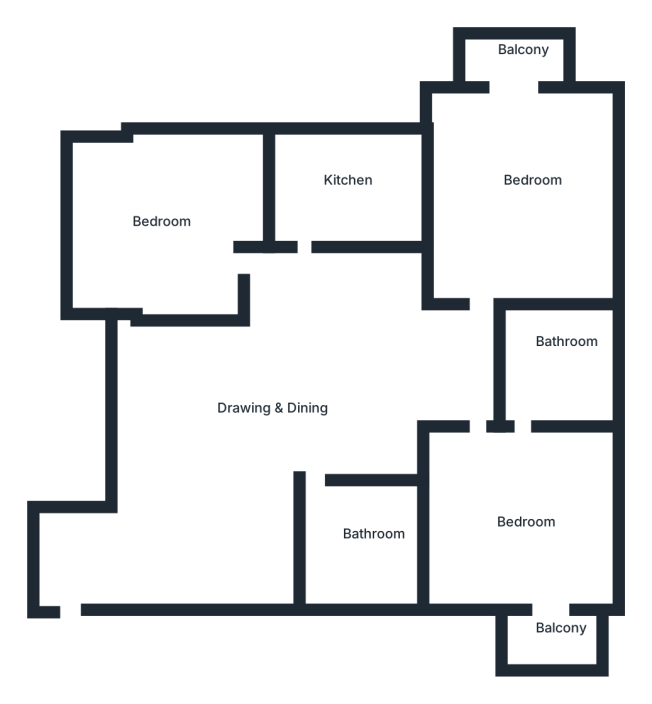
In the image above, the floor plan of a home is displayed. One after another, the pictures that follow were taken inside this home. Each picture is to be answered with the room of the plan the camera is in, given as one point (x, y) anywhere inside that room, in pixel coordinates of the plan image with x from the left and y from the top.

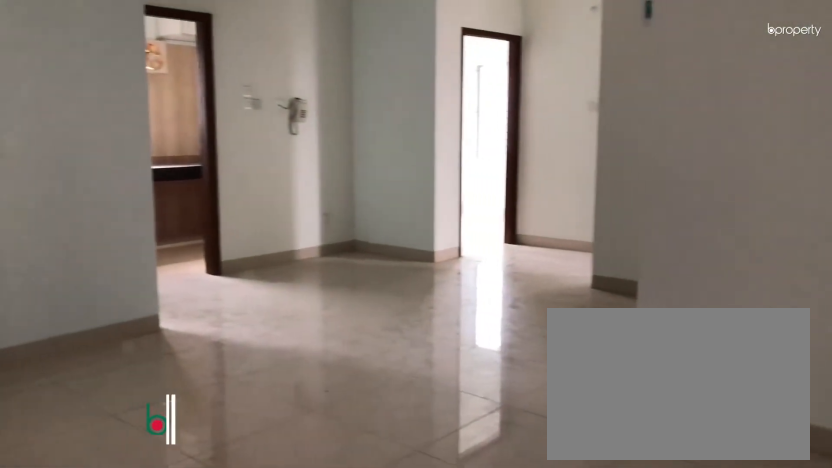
(280, 397)
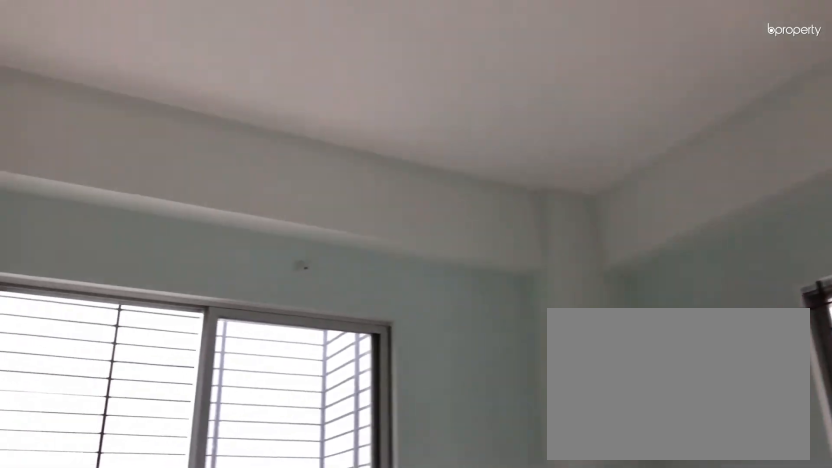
(525, 178)
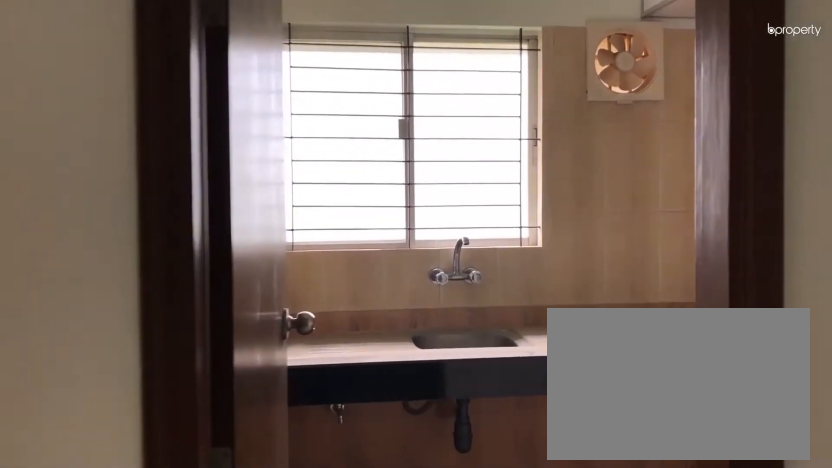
(336, 189)
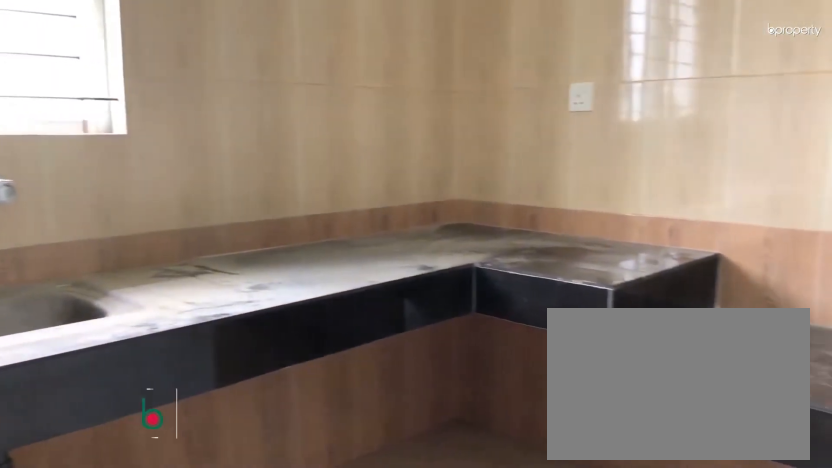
(336, 189)
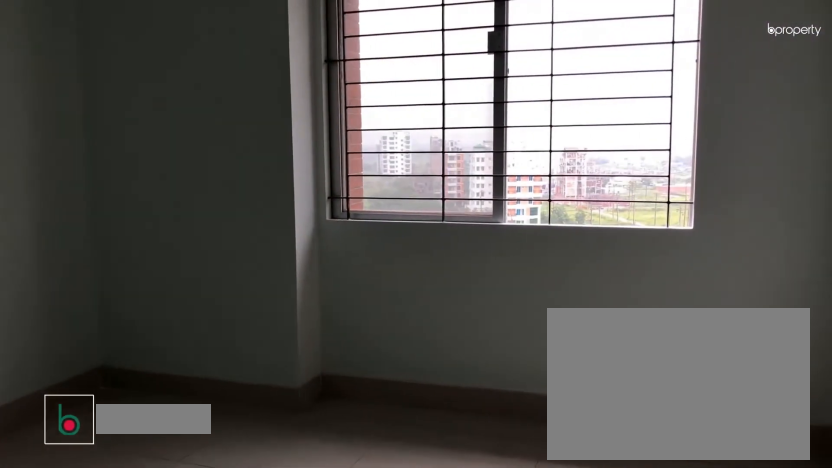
(166, 235)
